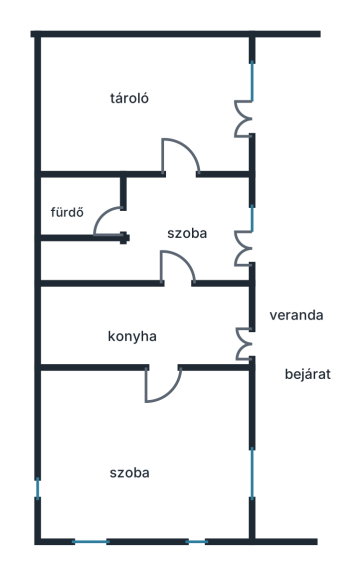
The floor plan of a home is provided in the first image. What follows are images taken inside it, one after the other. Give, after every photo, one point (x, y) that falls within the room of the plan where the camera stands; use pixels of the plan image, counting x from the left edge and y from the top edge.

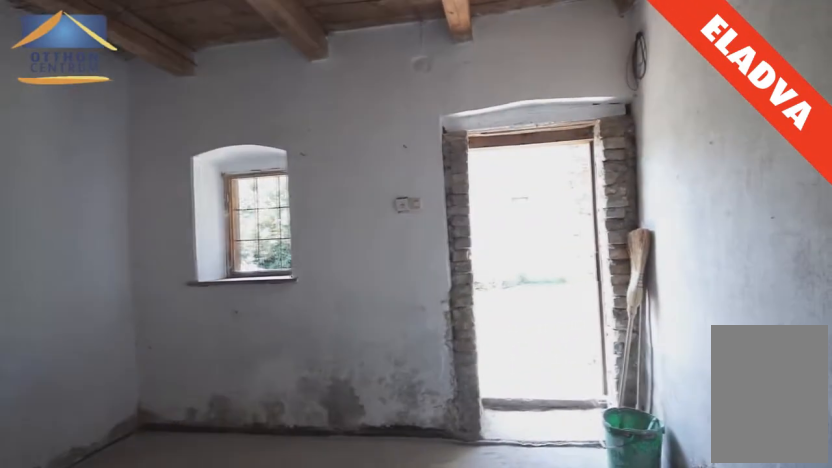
(152, 117)
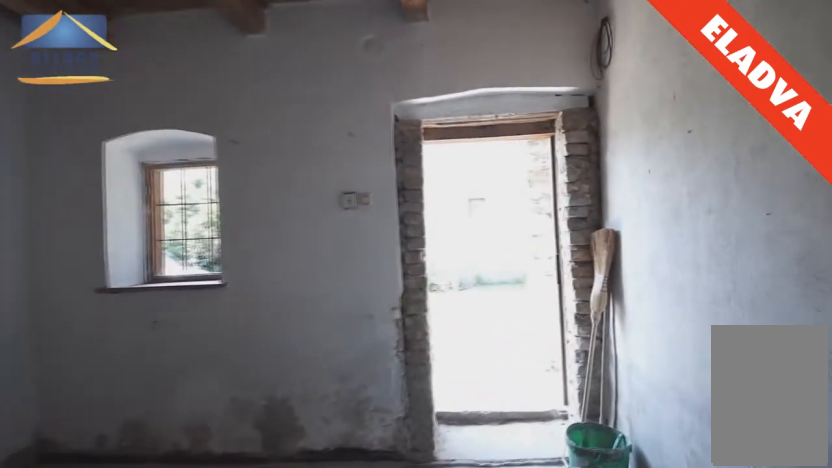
(166, 117)
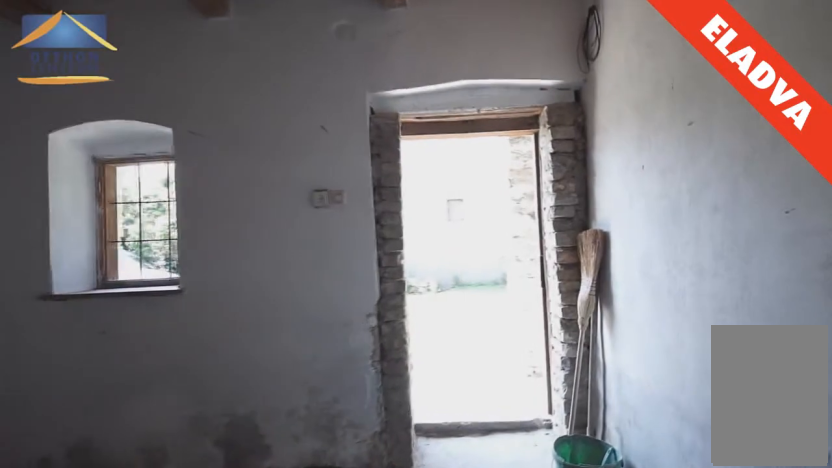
(174, 117)
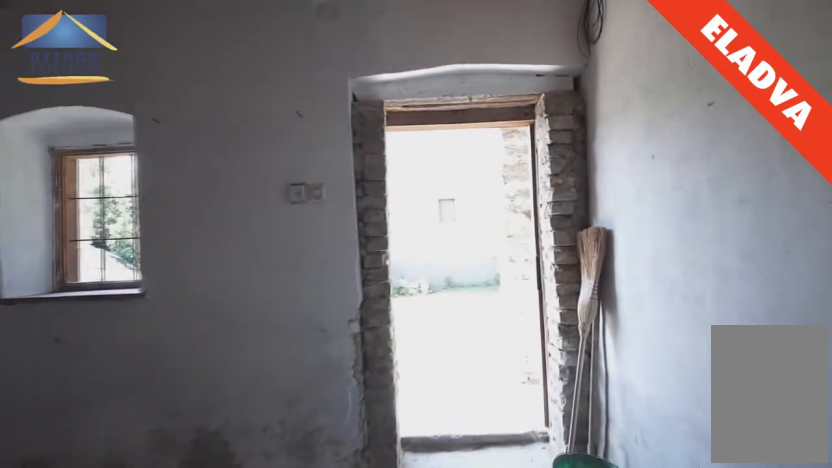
(180, 117)
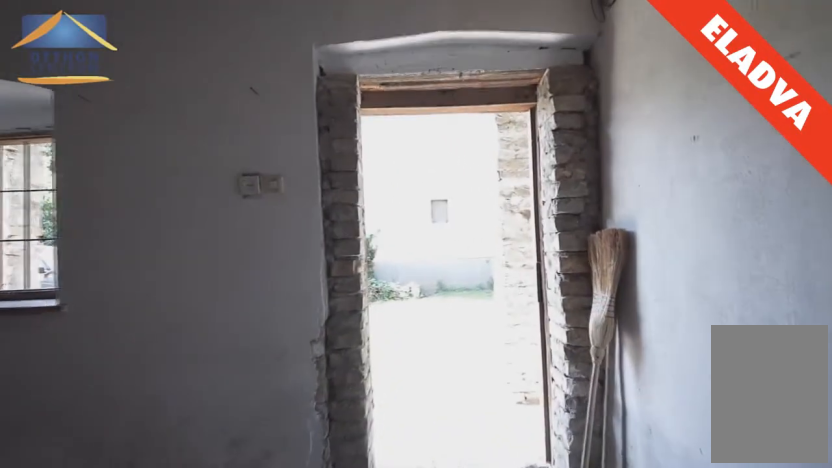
(192, 117)
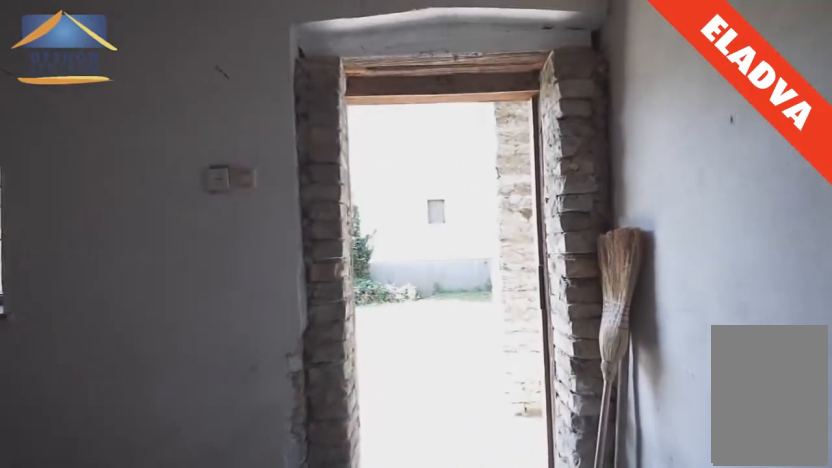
(200, 118)
